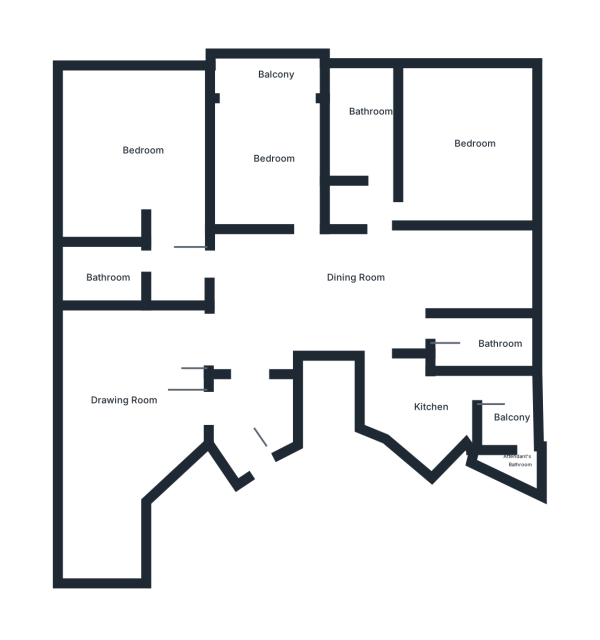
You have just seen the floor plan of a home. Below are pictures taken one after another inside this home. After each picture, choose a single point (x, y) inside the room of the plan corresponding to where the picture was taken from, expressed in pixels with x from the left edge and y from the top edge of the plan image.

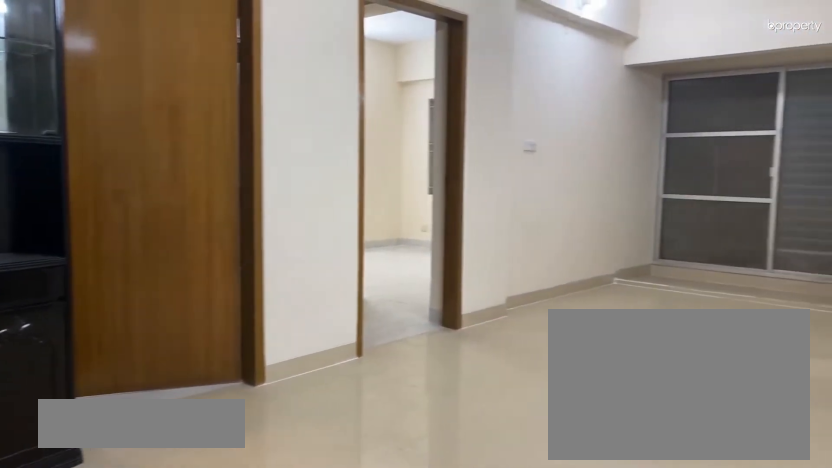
(344, 292)
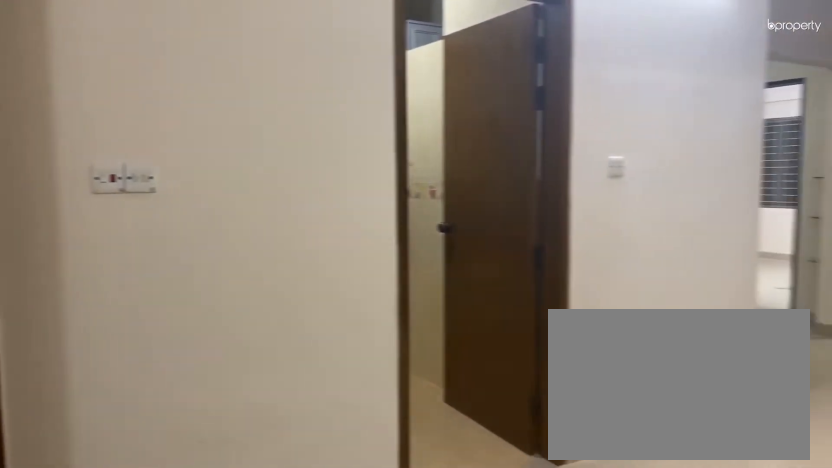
(344, 292)
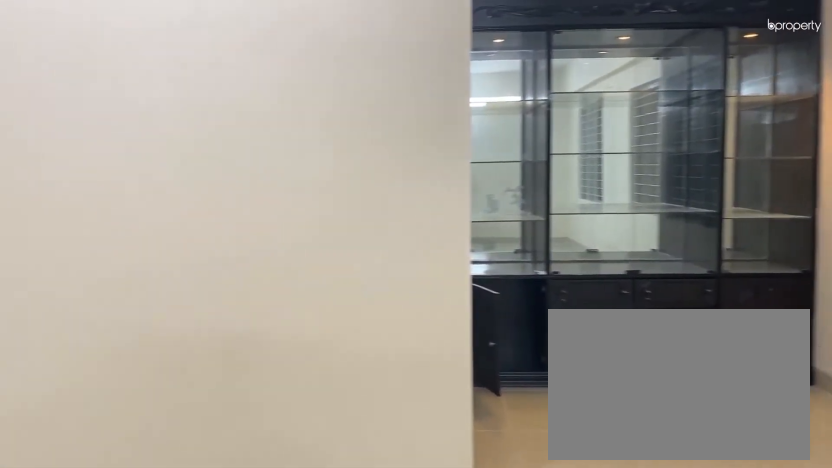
(117, 425)
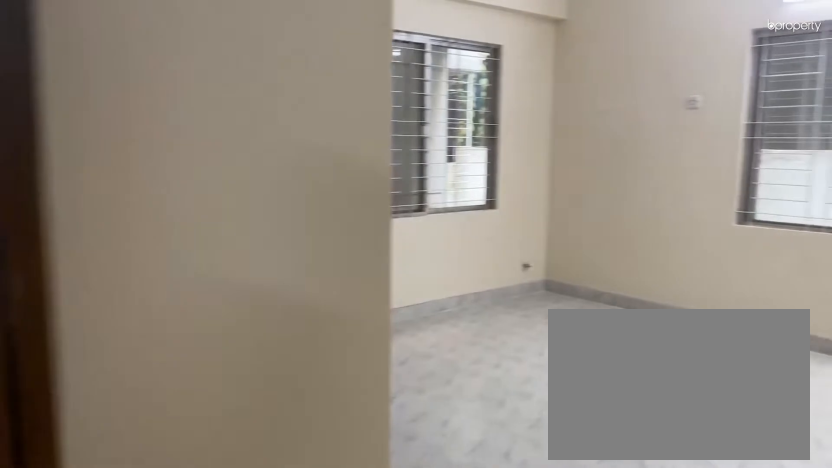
(176, 252)
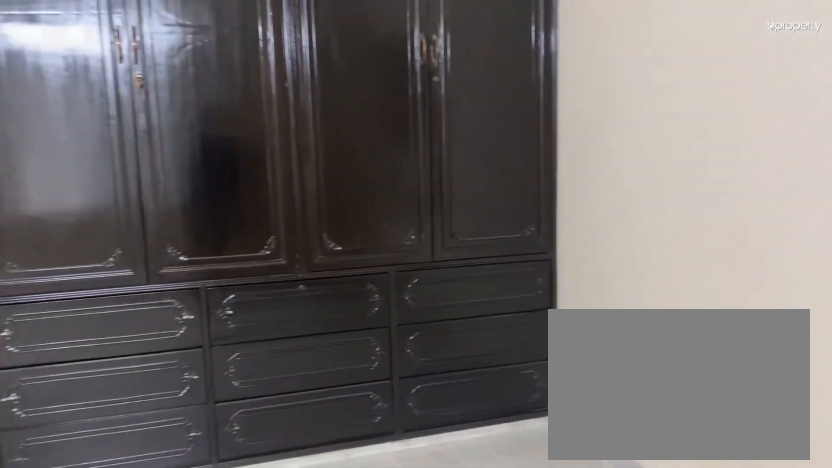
(144, 146)
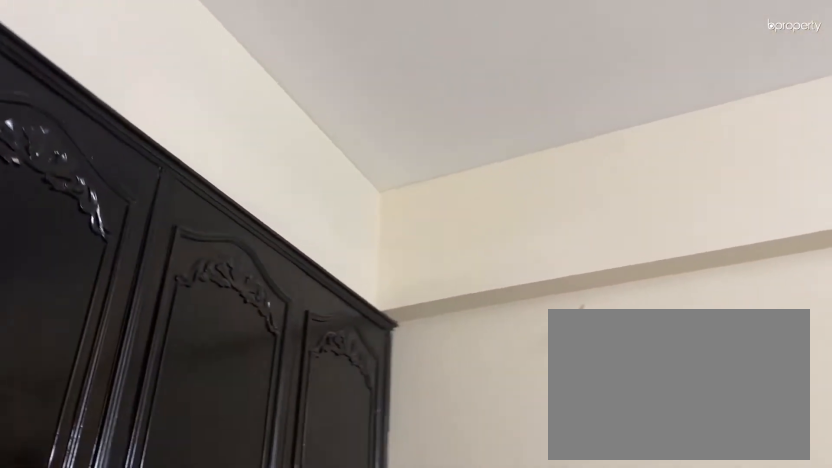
(144, 146)
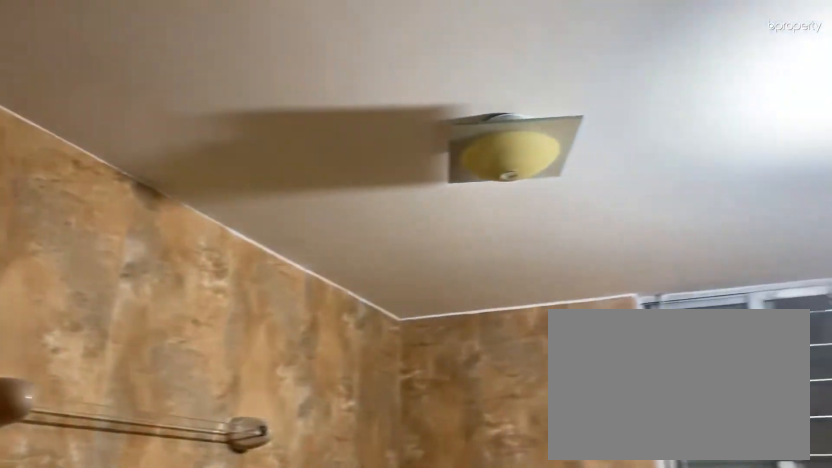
(108, 270)
